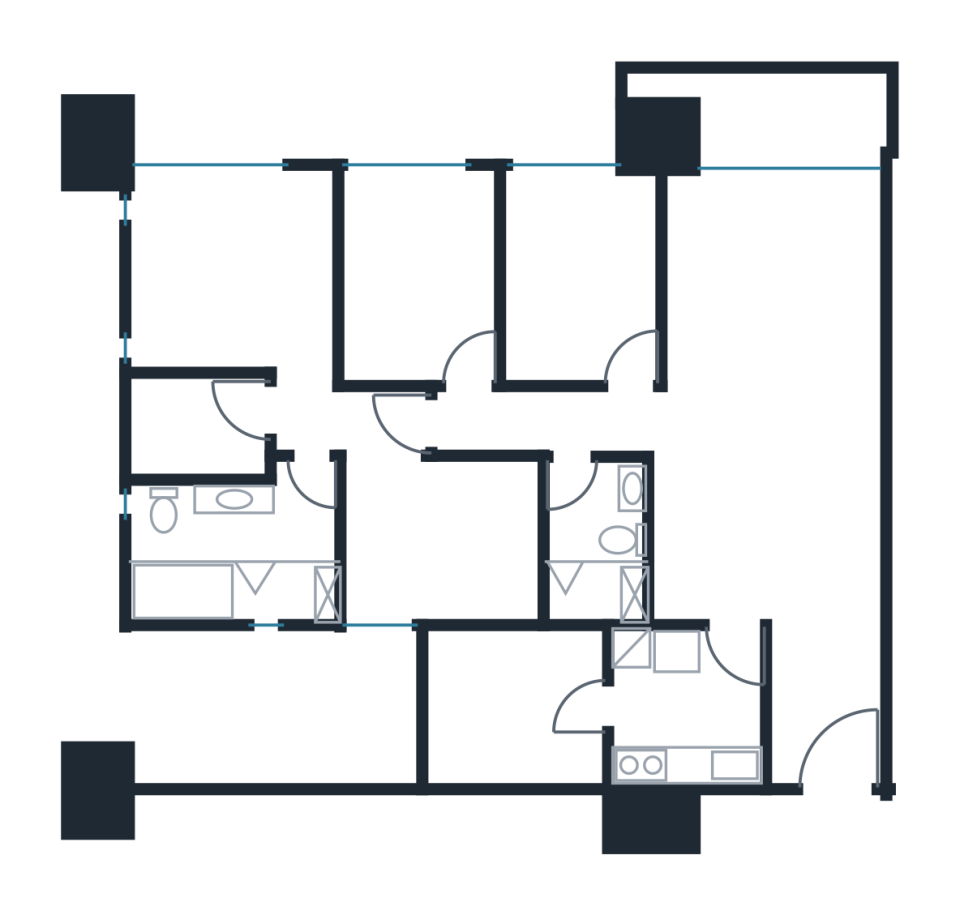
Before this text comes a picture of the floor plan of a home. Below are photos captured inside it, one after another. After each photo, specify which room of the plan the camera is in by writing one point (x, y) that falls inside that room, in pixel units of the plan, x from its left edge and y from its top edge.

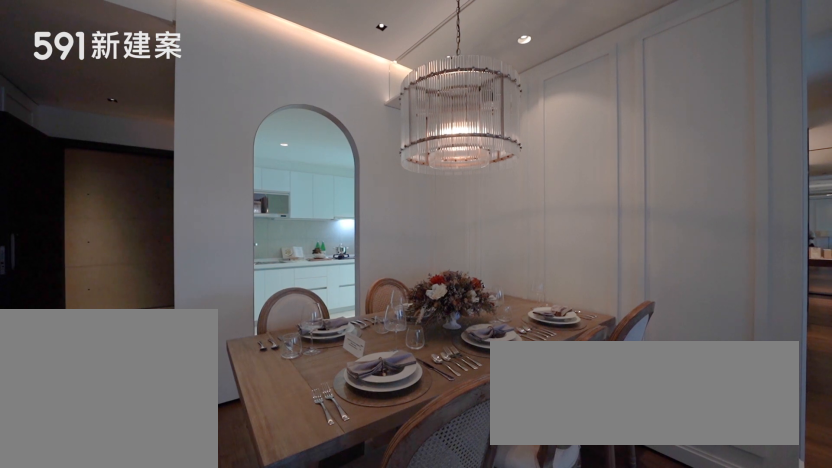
(763, 540)
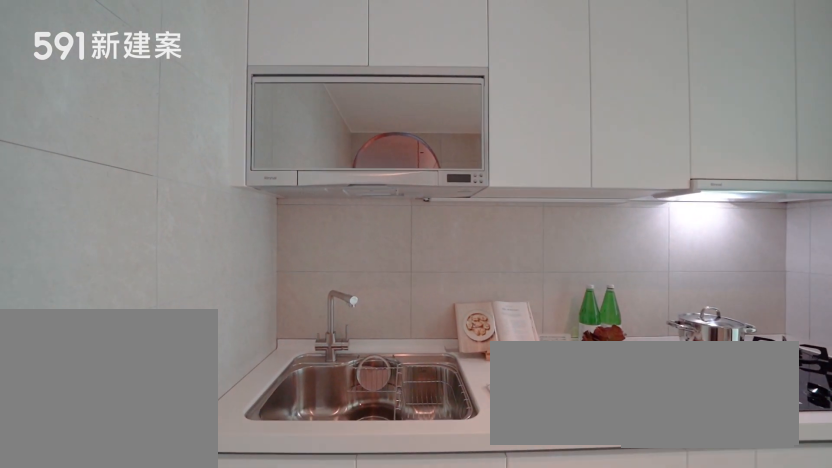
(683, 709)
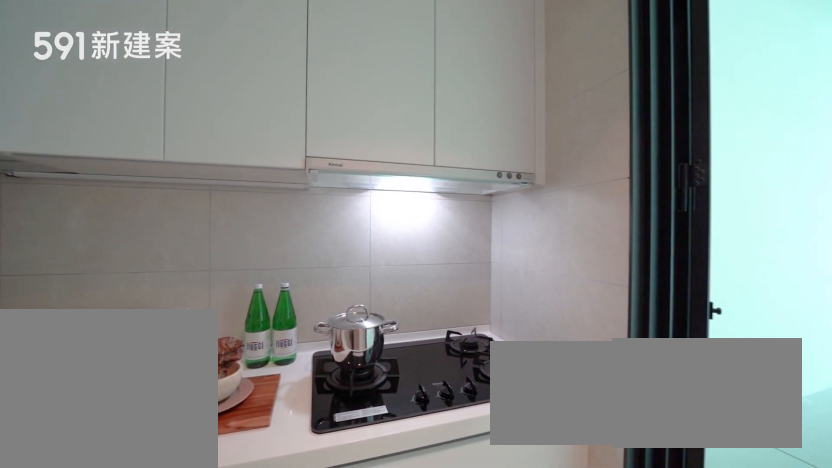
(683, 709)
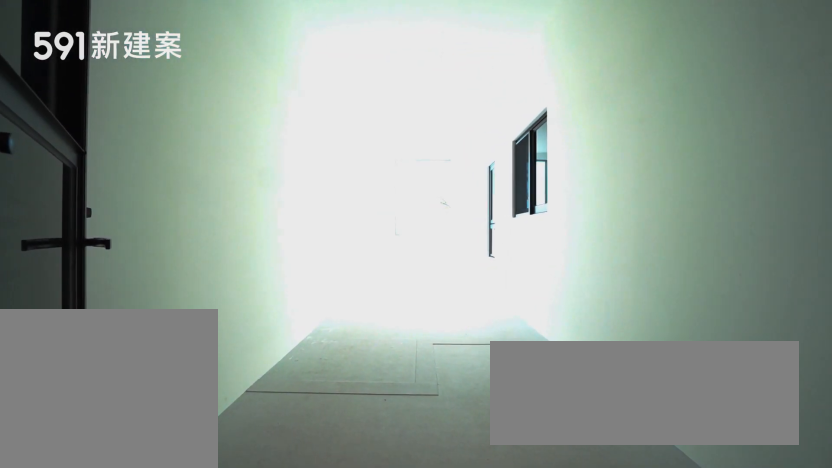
(519, 700)
